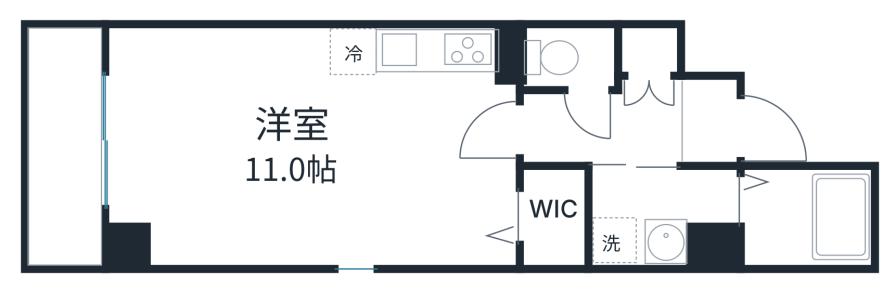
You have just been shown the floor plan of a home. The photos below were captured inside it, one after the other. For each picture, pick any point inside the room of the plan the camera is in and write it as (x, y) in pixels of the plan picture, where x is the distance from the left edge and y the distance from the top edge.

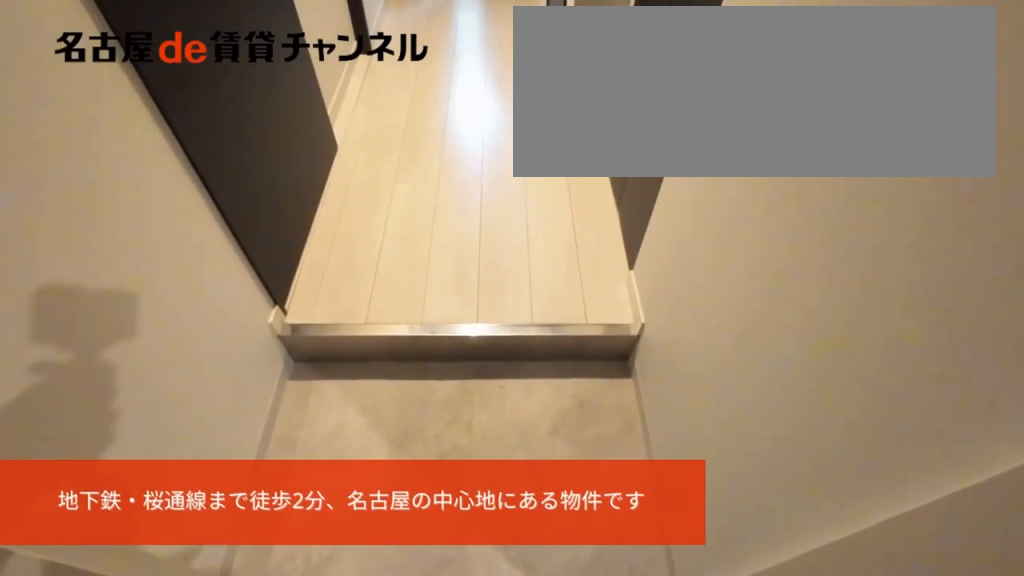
(709, 122)
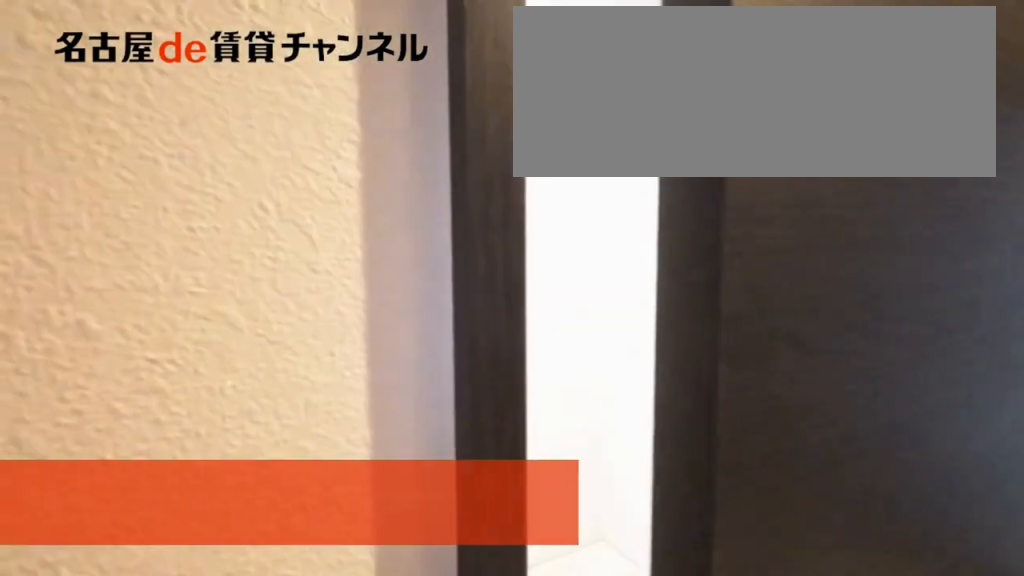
(663, 213)
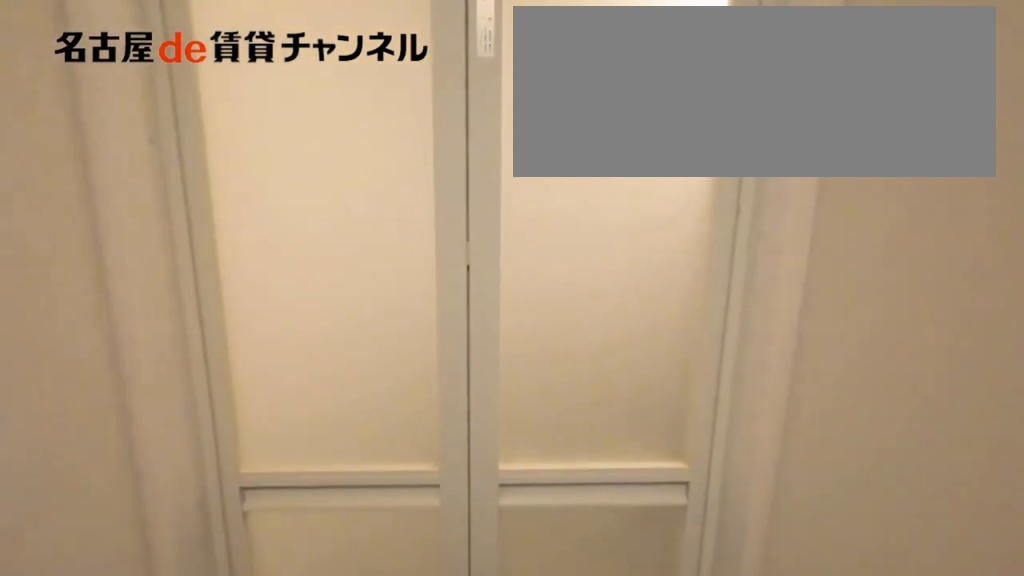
(663, 213)
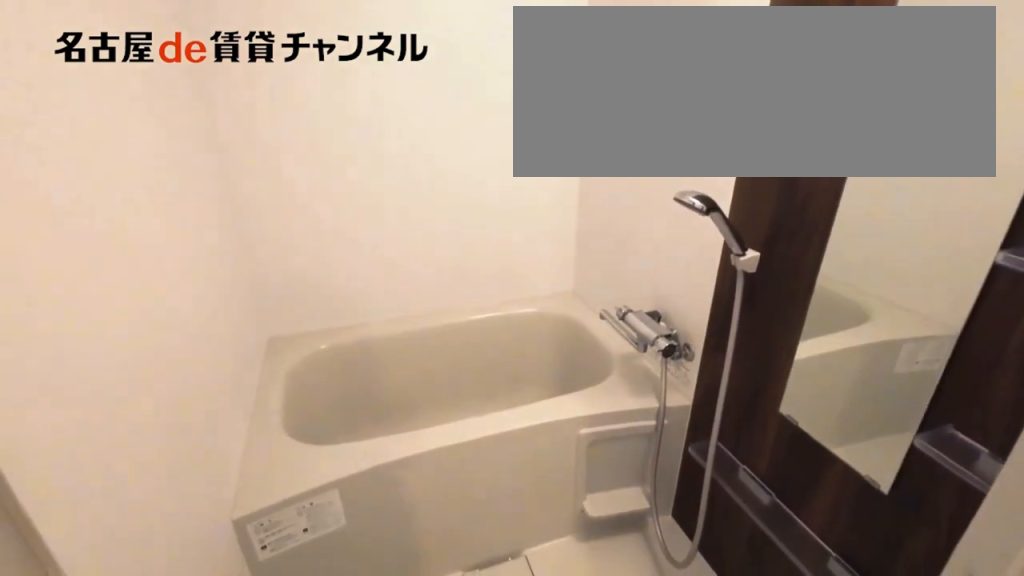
(804, 216)
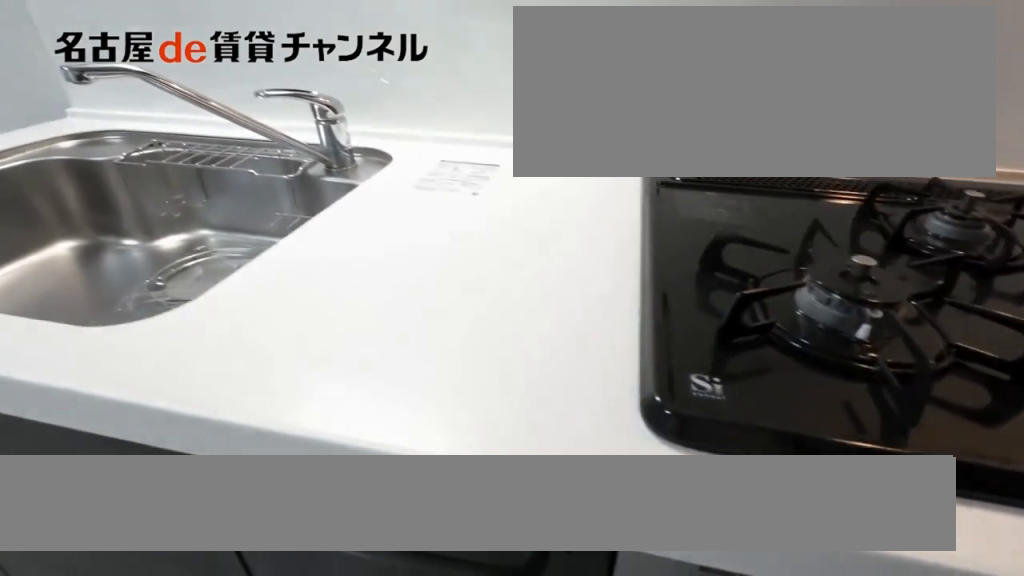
(426, 62)
